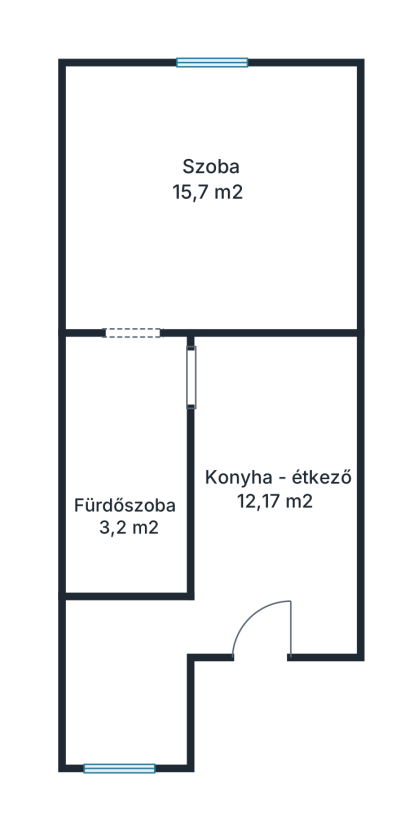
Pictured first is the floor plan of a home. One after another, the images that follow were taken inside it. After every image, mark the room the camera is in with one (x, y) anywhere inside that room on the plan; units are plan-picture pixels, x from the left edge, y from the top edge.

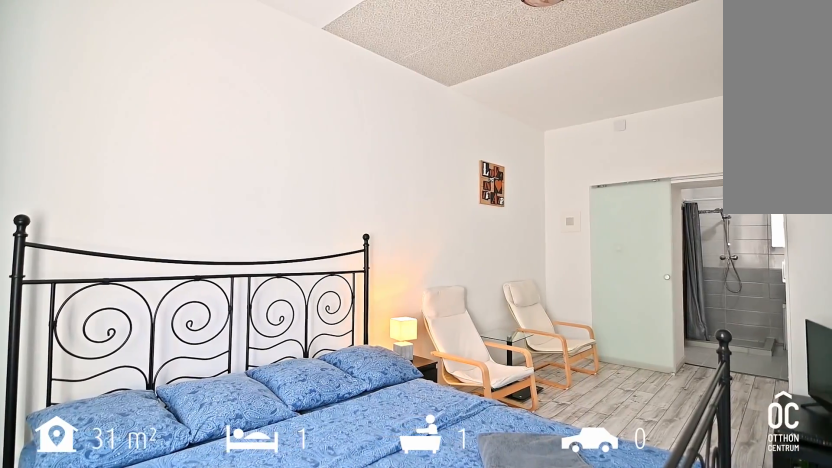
(212, 195)
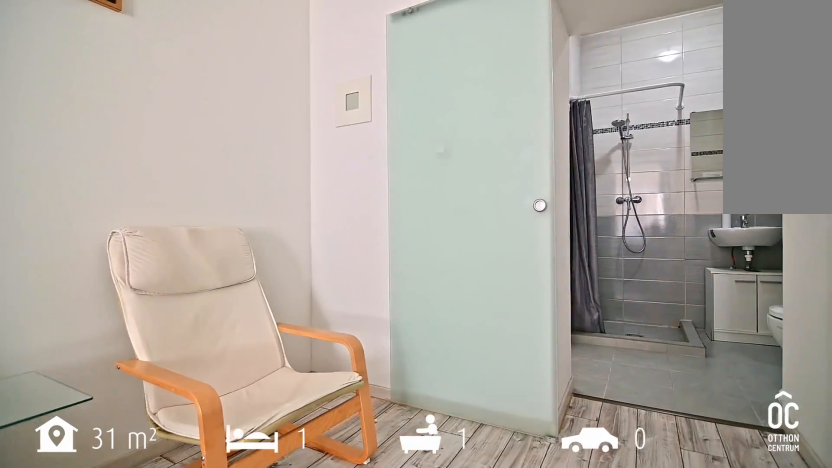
(212, 195)
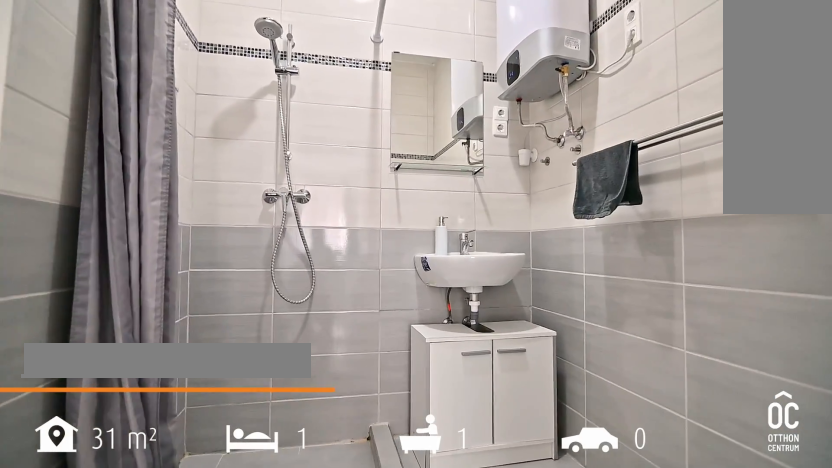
(122, 459)
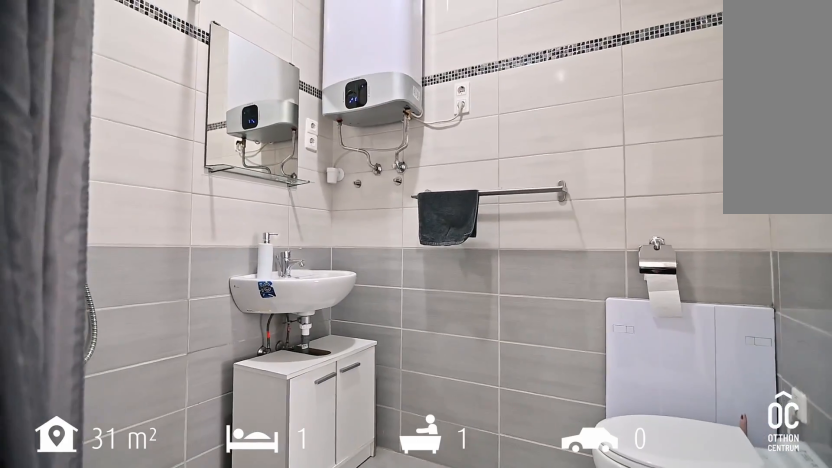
(122, 459)
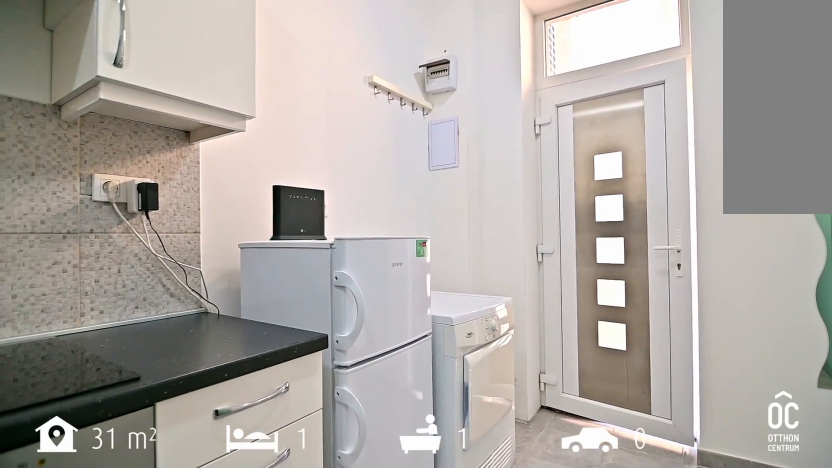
(273, 503)
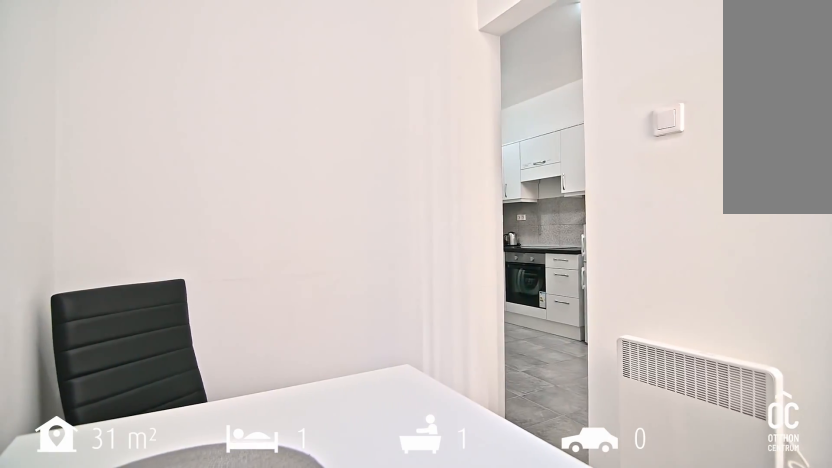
(124, 679)
